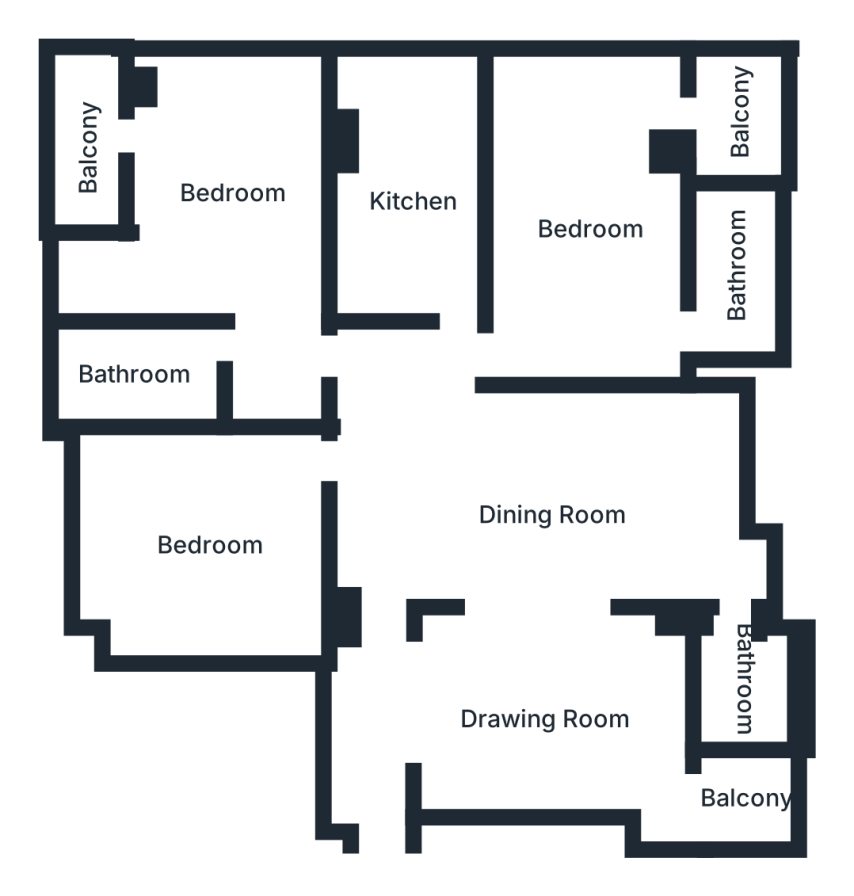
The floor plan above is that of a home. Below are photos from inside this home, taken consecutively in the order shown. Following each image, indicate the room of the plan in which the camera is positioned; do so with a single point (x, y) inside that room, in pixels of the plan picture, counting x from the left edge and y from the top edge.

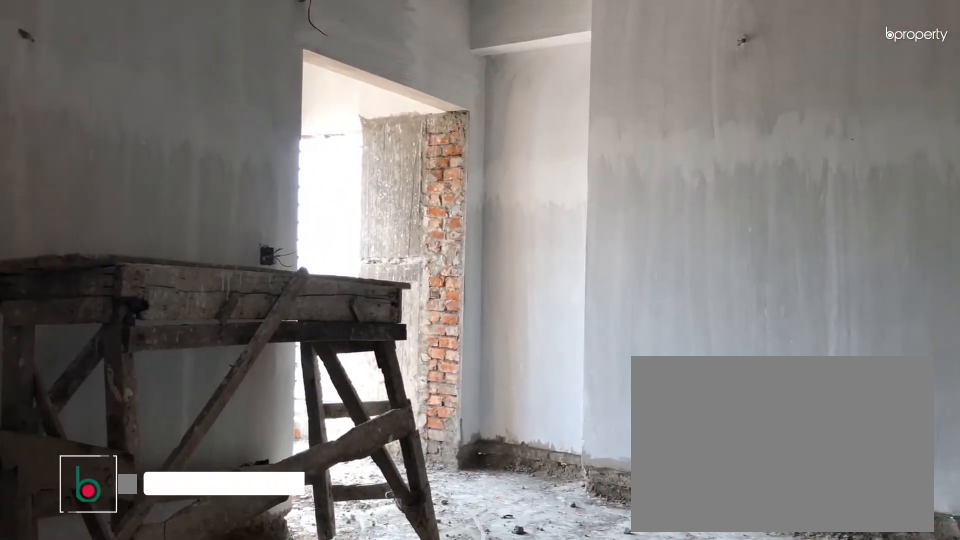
(544, 723)
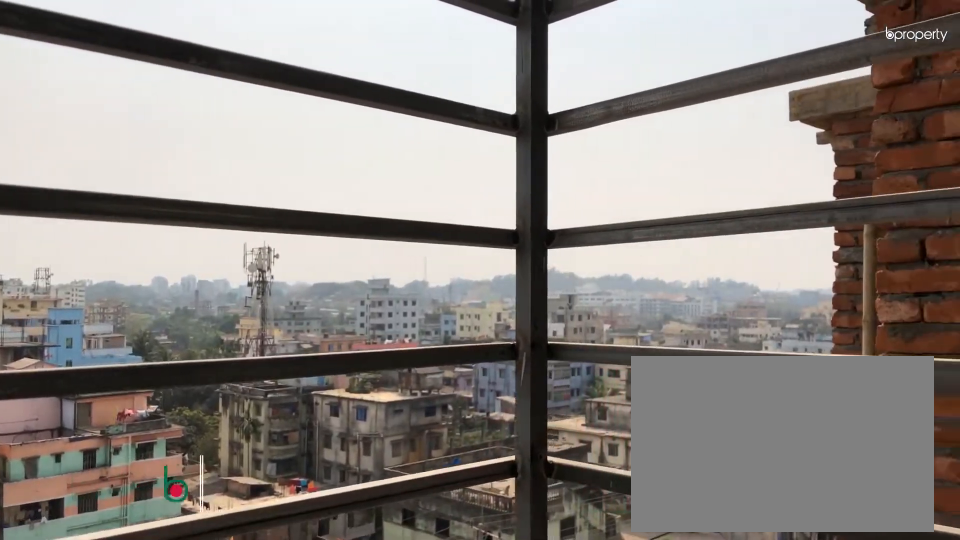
(747, 802)
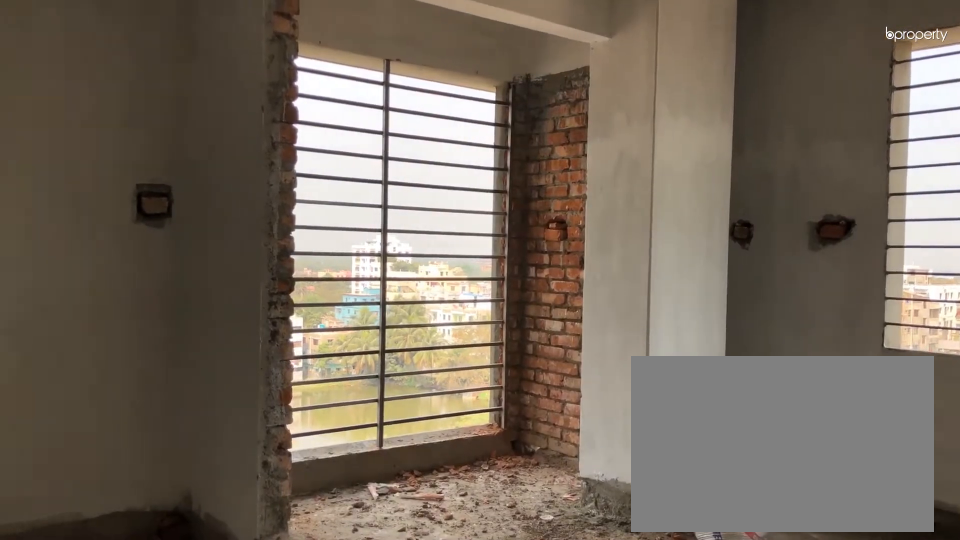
(237, 192)
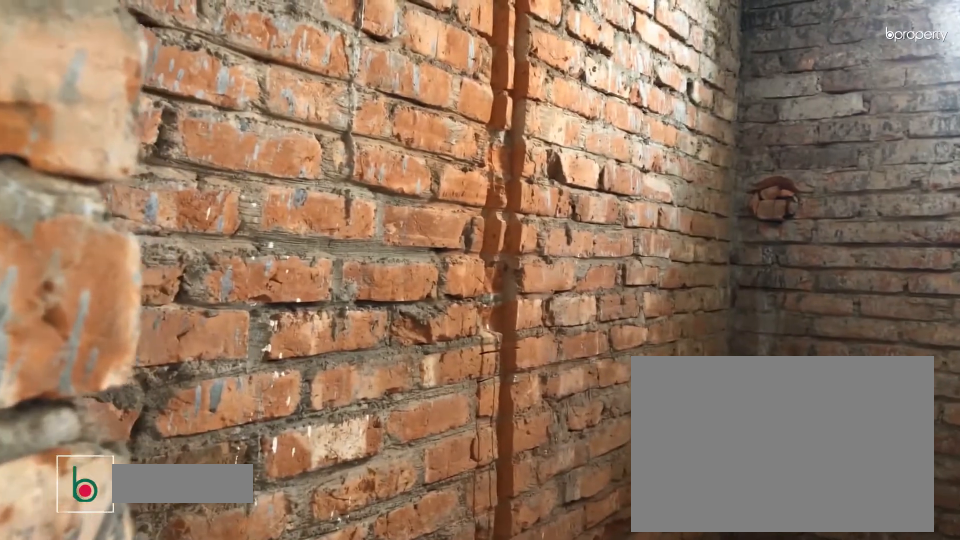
(148, 374)
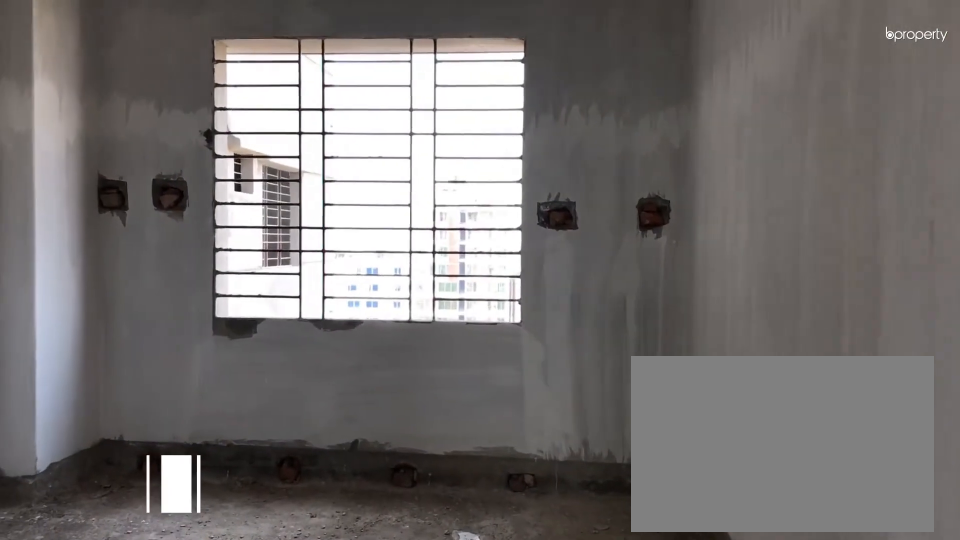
(233, 544)
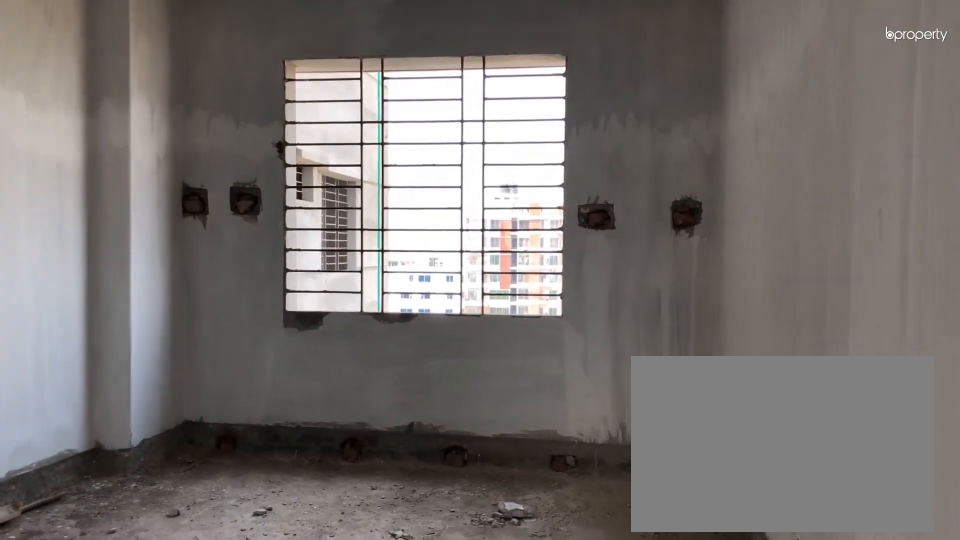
(233, 544)
